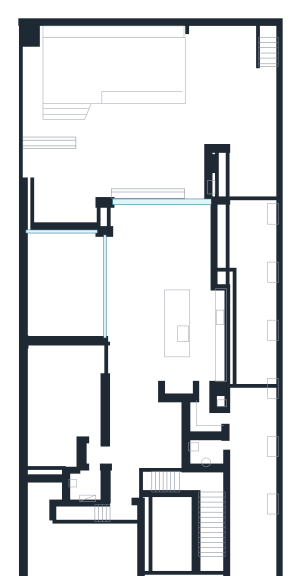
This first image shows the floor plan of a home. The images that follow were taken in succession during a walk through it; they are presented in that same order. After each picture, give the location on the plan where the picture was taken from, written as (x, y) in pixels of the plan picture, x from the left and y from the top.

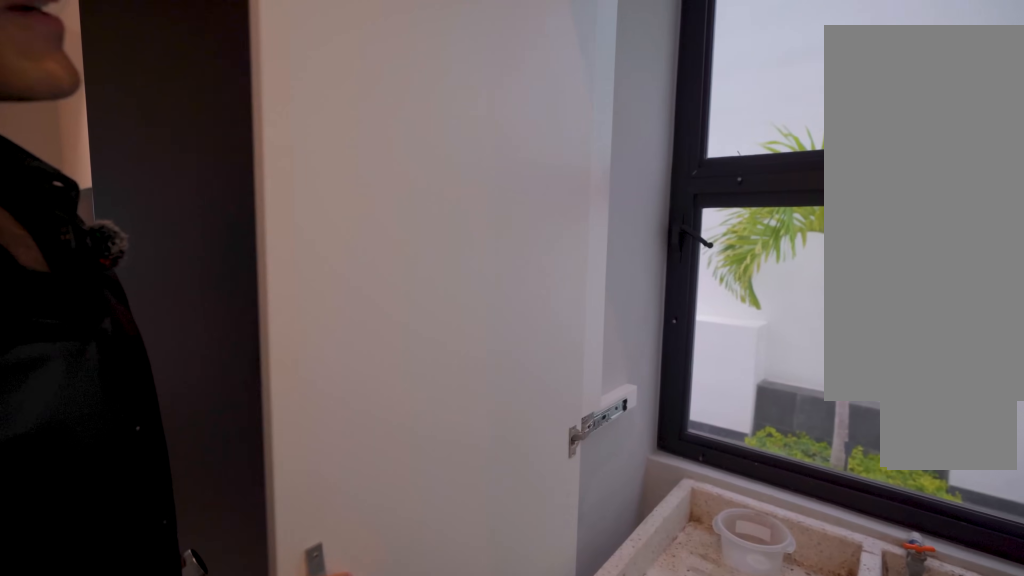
(205, 405)
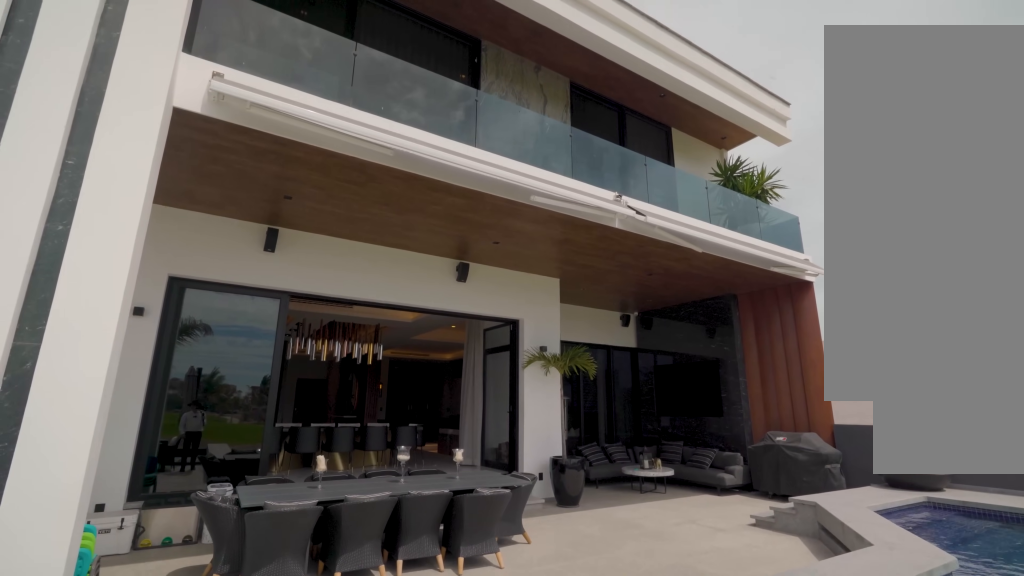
(204, 94)
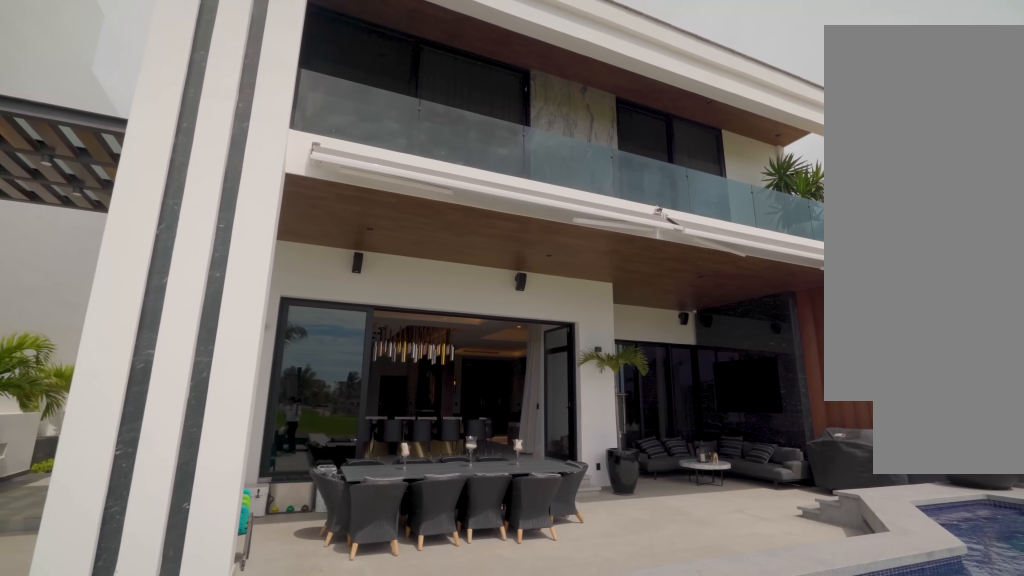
(204, 94)
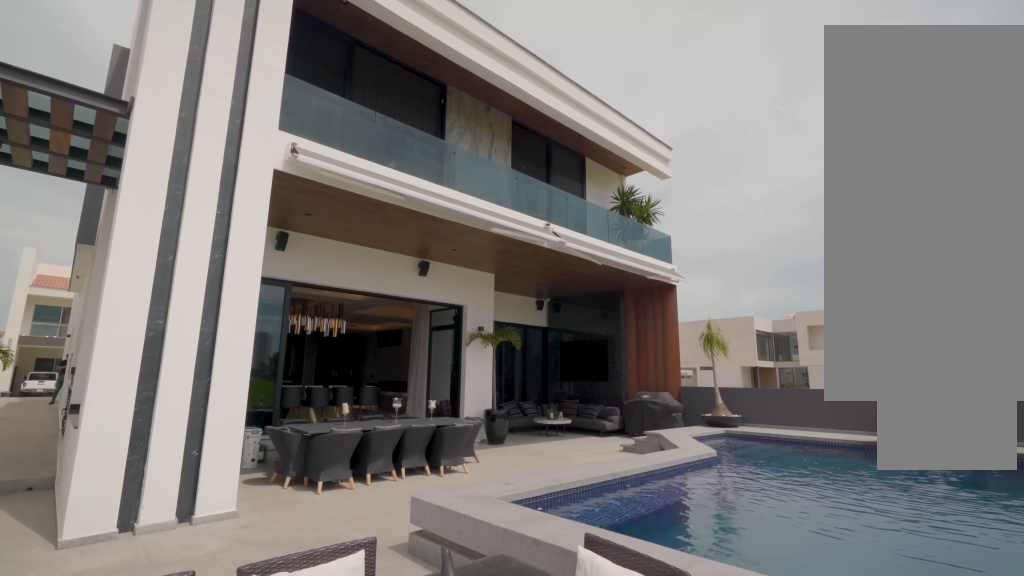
(238, 75)
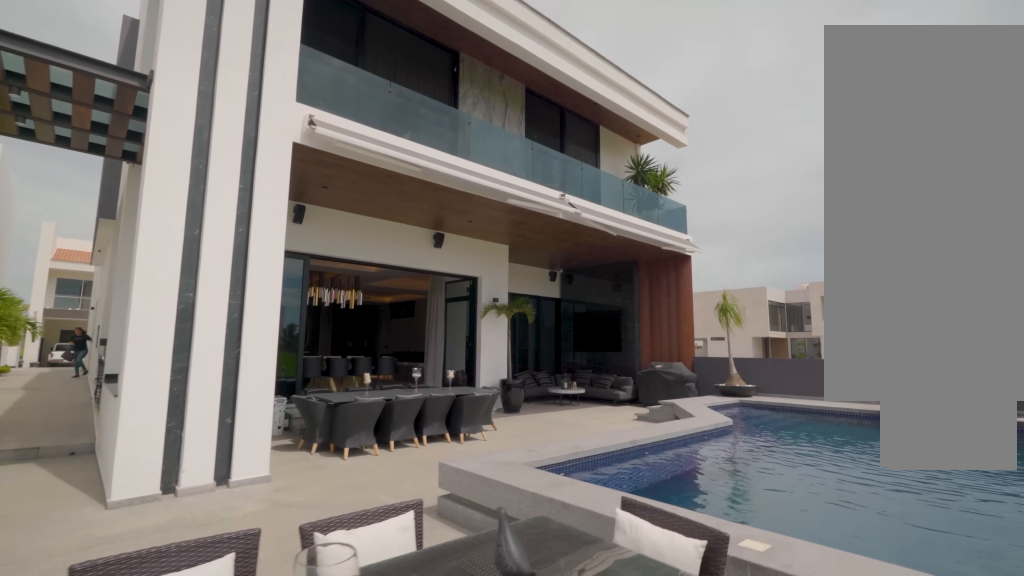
(238, 75)
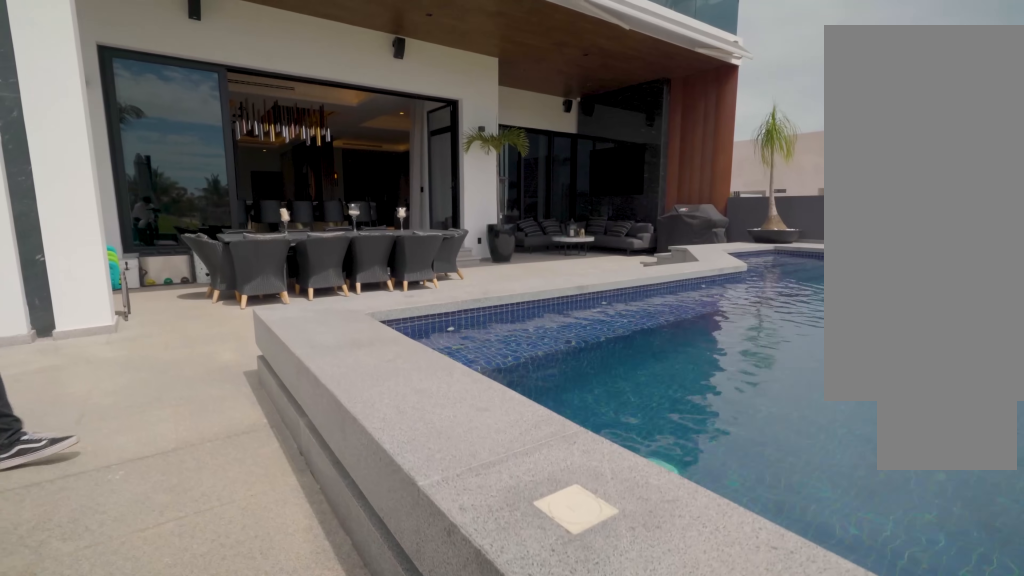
(208, 62)
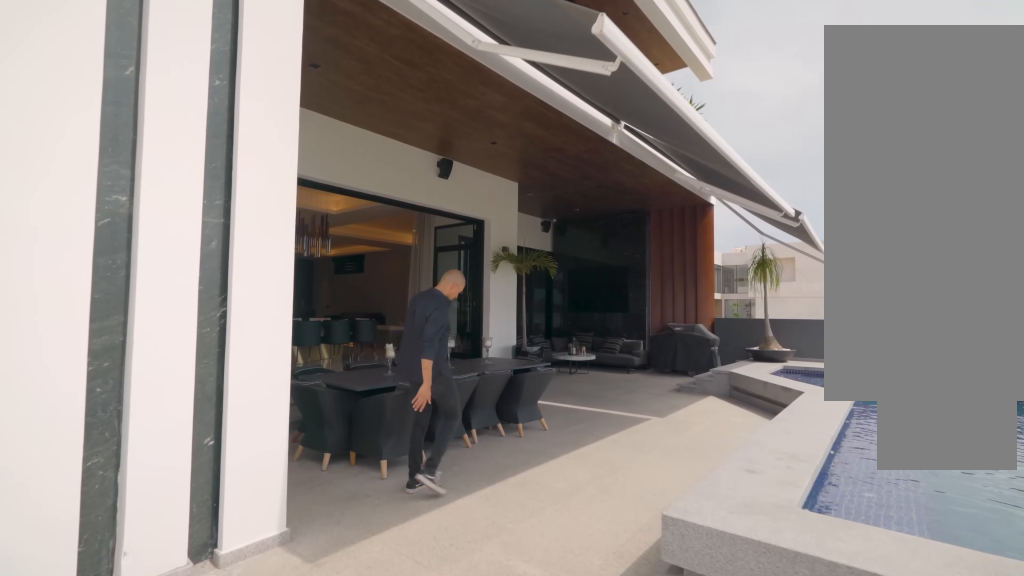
(209, 97)
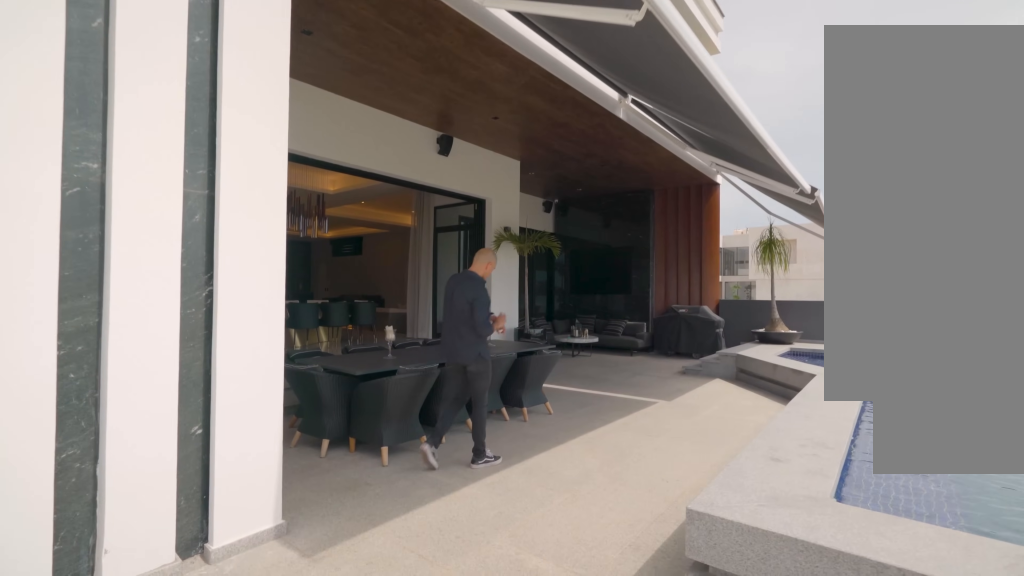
(209, 98)
